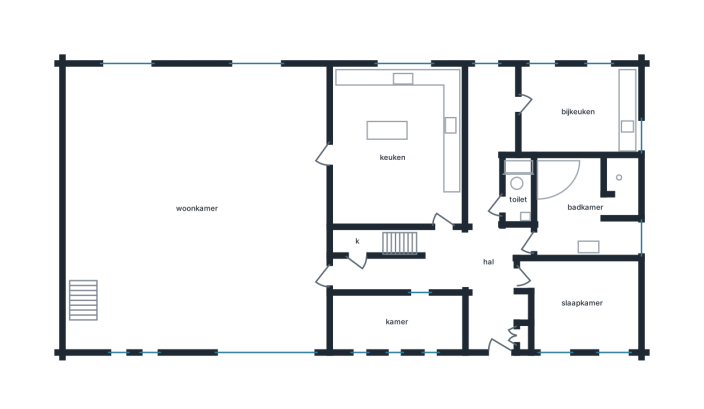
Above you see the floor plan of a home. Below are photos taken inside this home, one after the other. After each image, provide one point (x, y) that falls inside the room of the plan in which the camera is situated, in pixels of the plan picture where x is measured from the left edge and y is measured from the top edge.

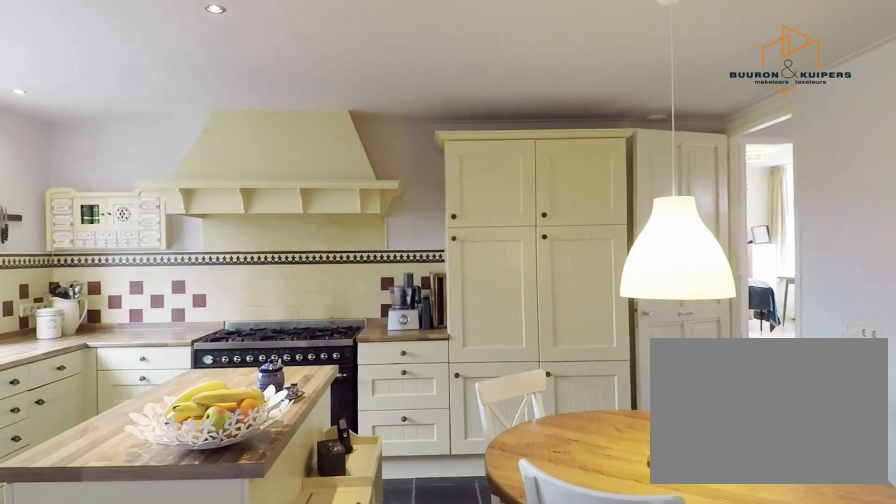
(394, 148)
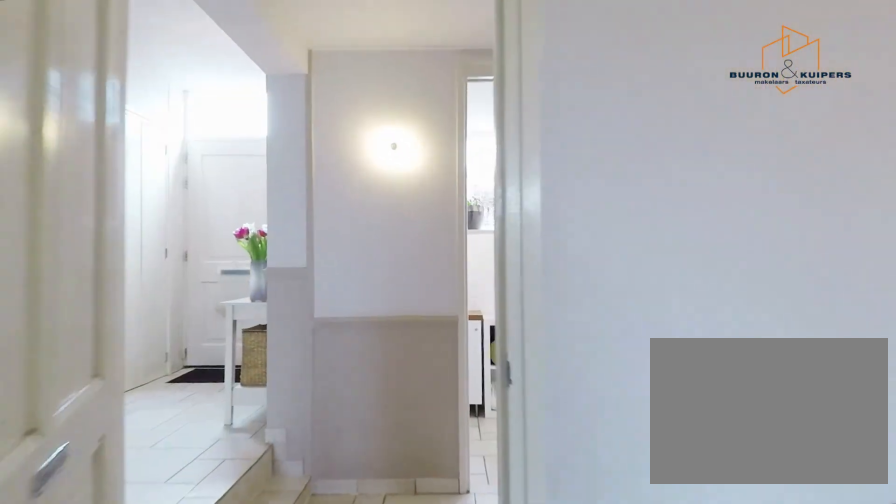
(394, 148)
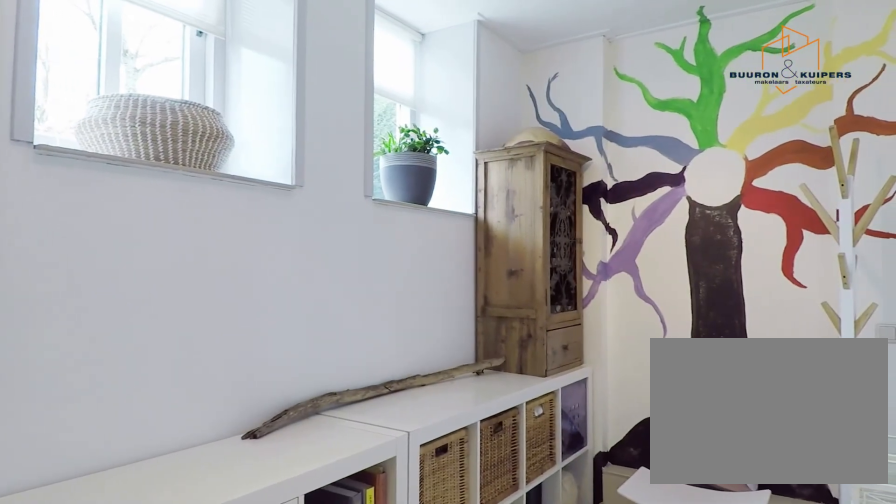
(396, 322)
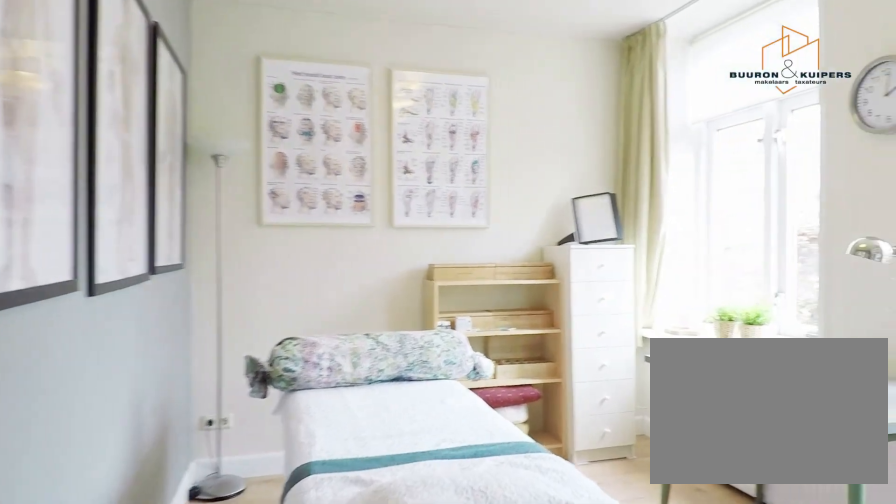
(582, 304)
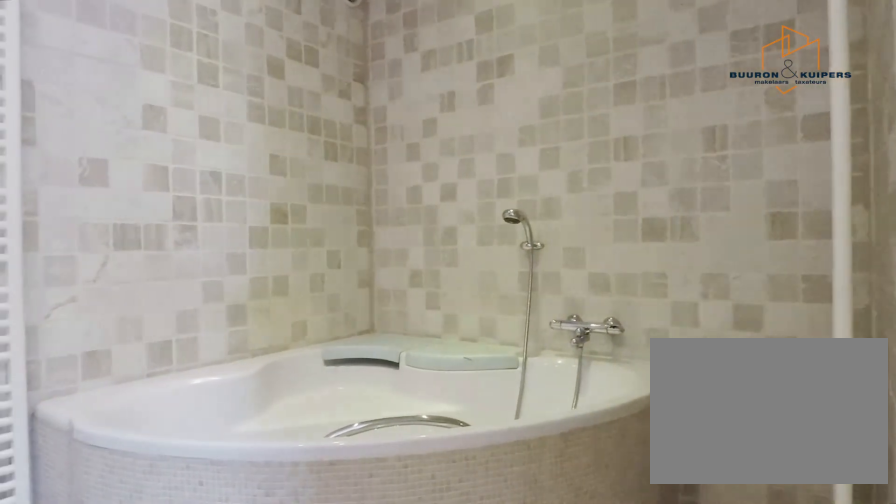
(586, 208)
